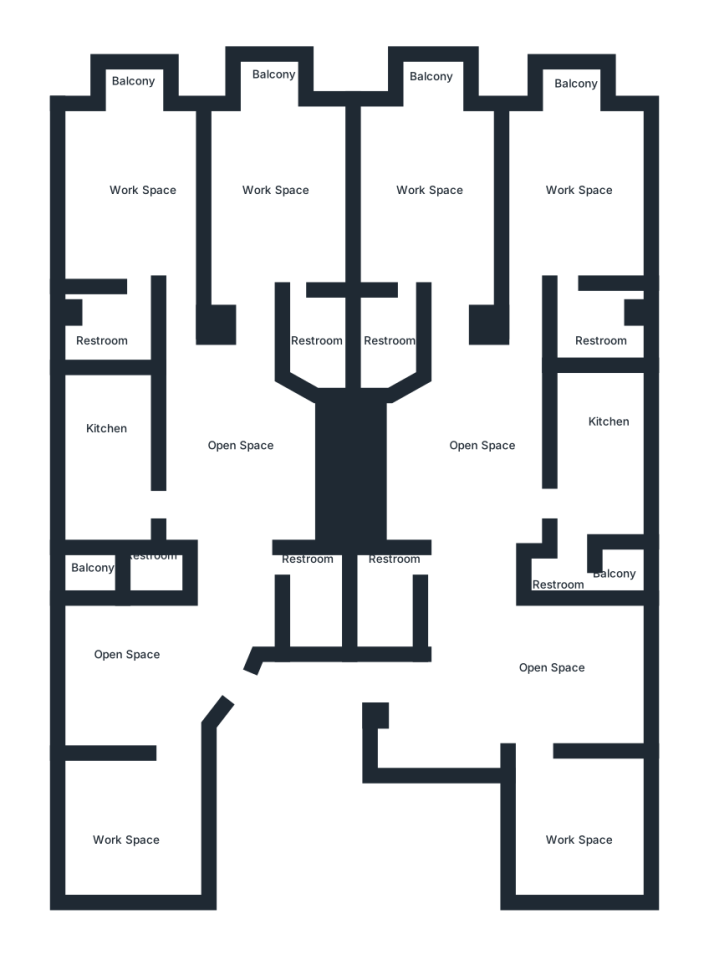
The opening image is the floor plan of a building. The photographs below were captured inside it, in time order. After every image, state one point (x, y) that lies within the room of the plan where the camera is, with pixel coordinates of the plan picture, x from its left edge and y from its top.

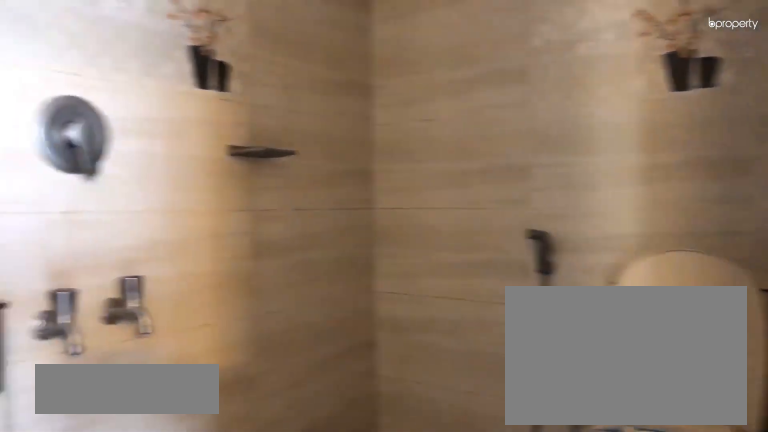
(317, 599)
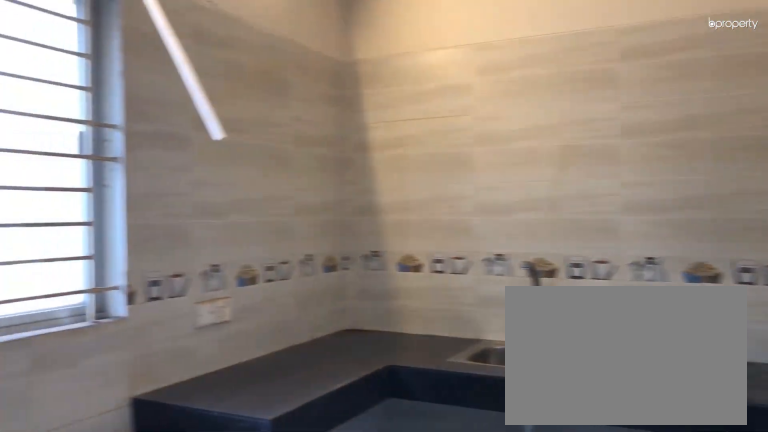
(111, 450)
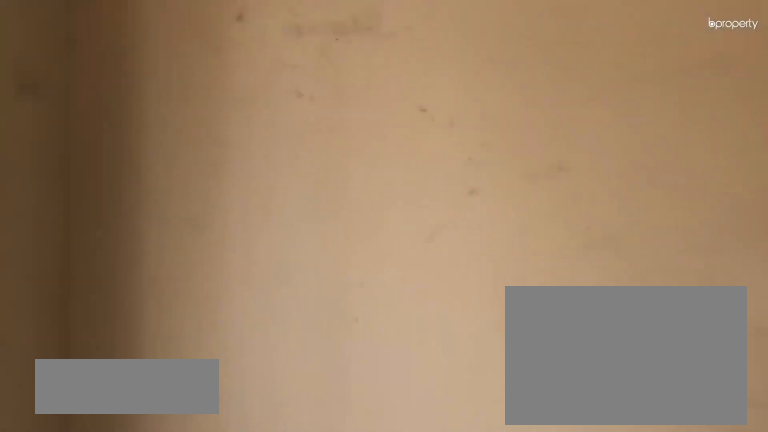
(280, 190)
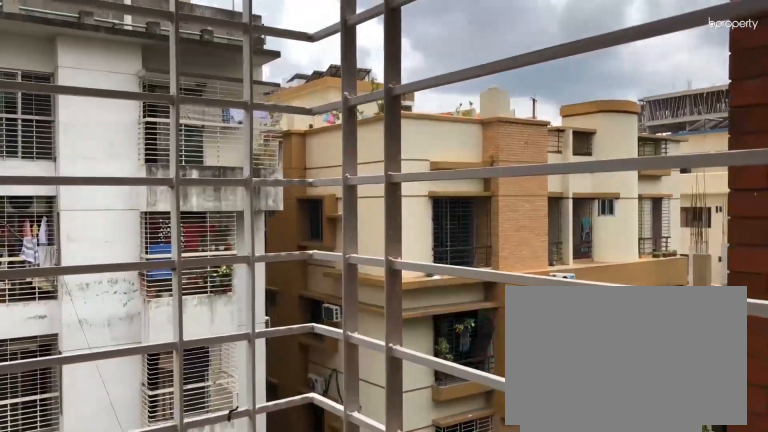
(266, 92)
